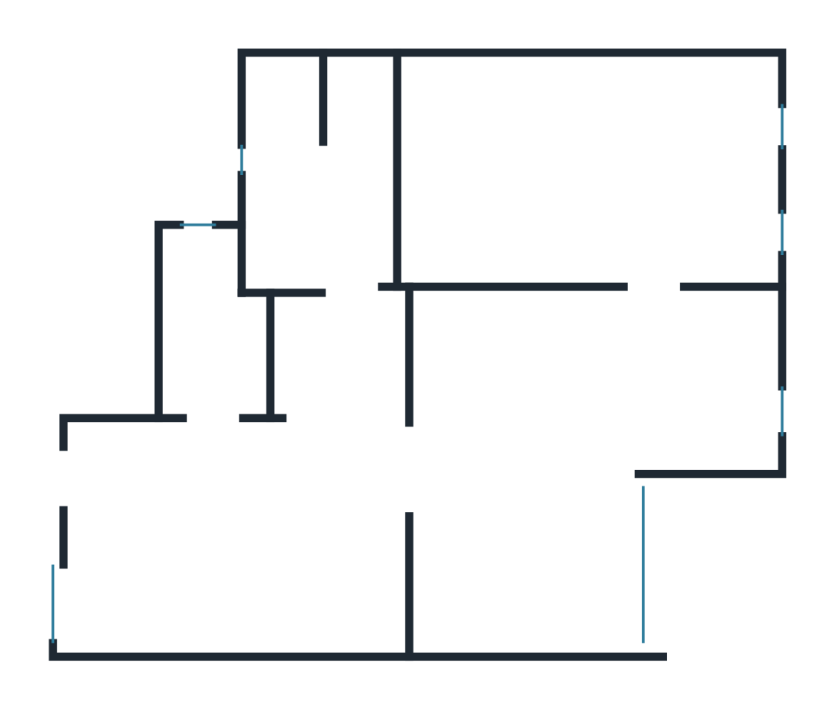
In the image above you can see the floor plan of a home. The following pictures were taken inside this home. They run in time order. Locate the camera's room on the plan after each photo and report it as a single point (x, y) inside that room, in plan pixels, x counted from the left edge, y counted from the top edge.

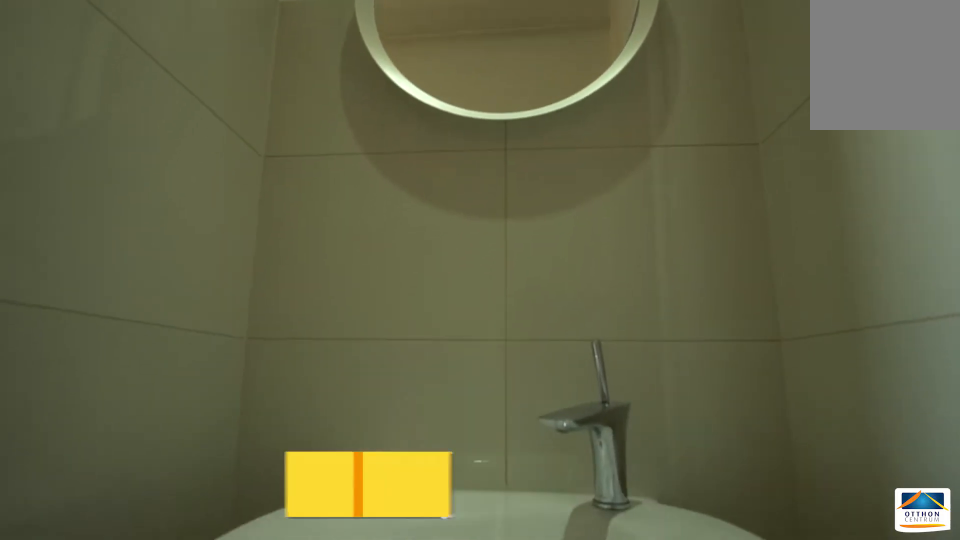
(214, 341)
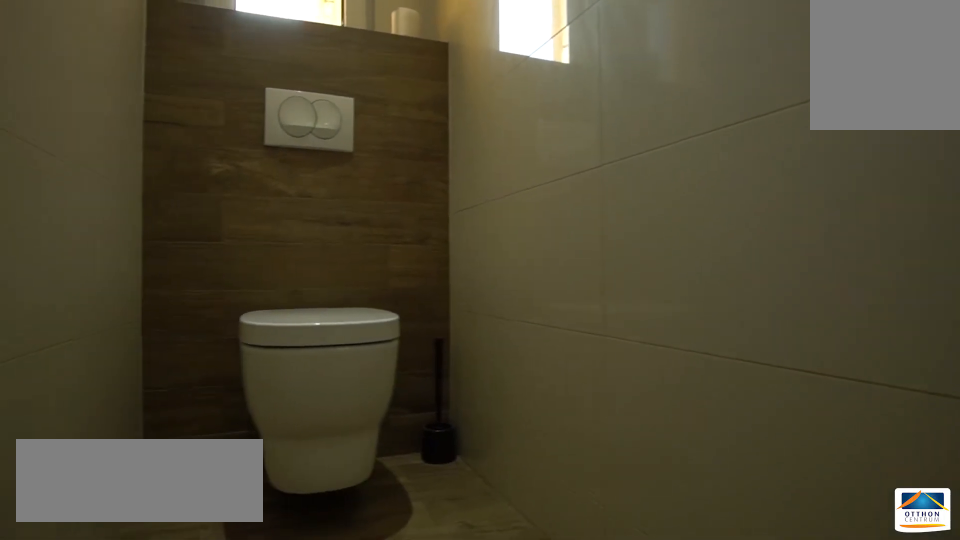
(215, 341)
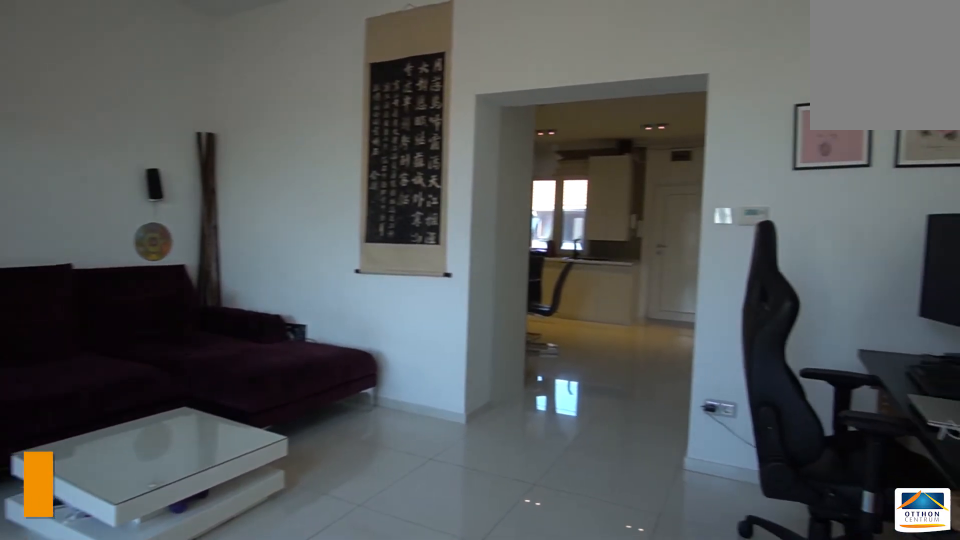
(581, 458)
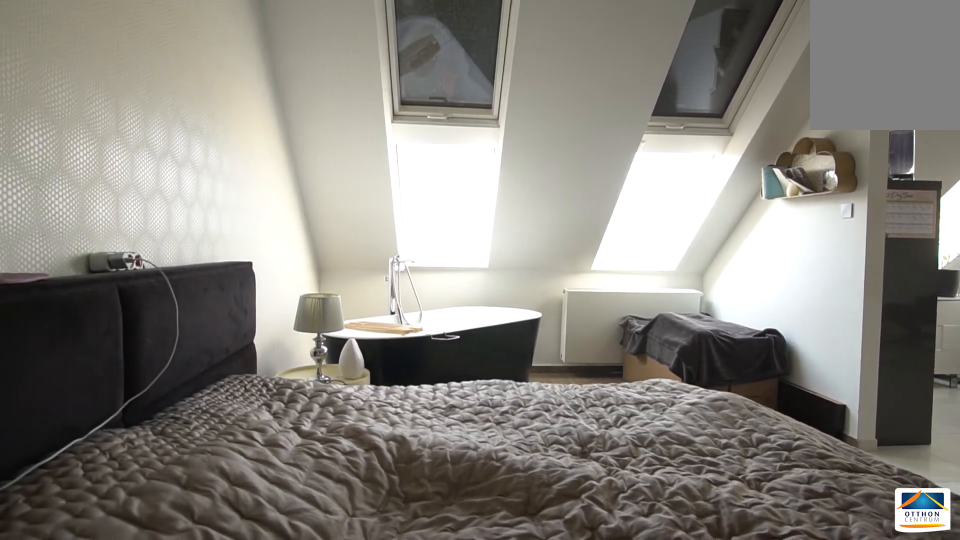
(592, 175)
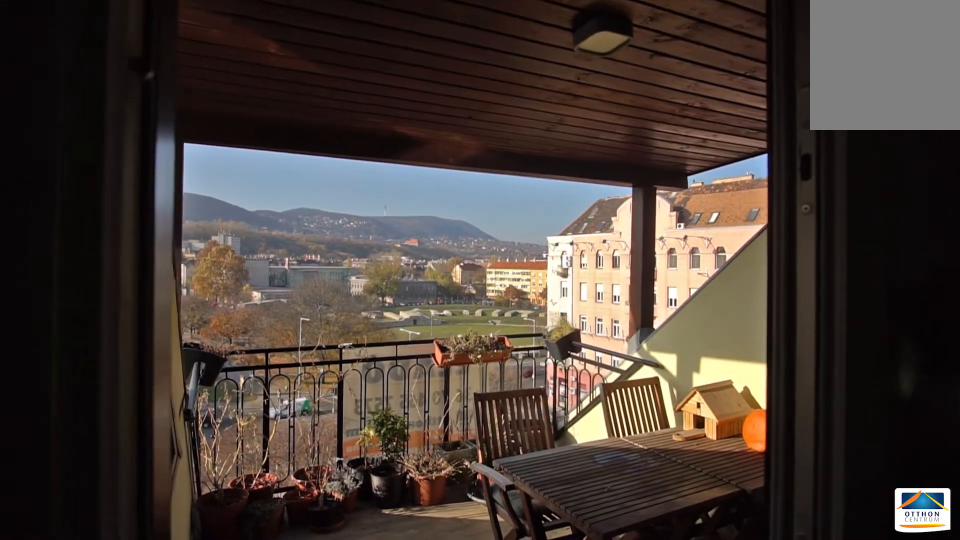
(725, 571)
